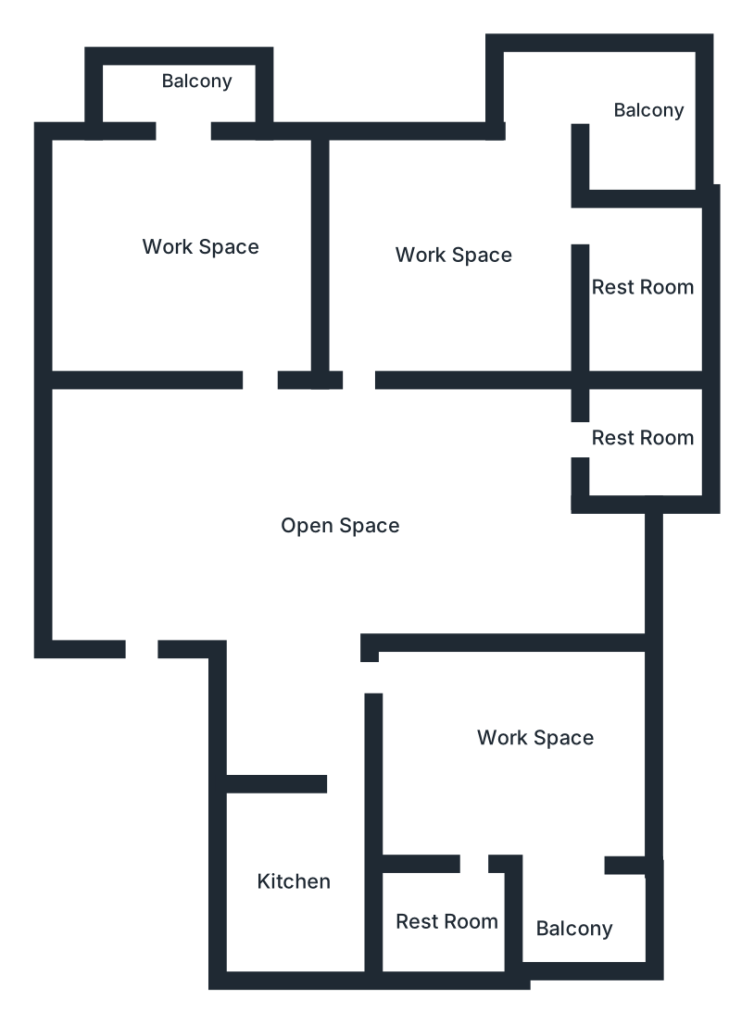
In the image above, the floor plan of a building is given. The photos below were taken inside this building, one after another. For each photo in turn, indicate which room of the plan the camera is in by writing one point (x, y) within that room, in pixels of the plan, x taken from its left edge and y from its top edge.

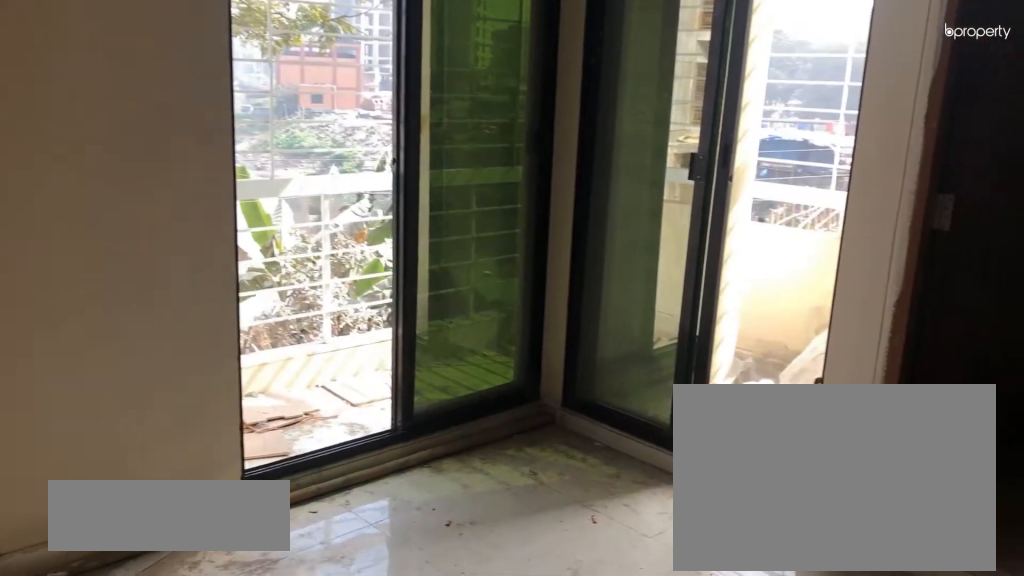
(441, 234)
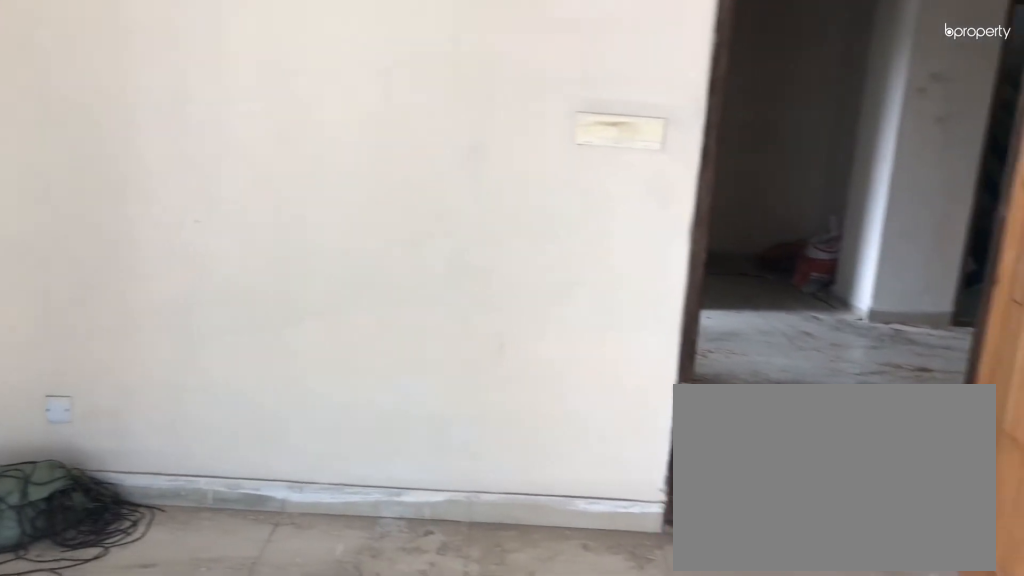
(441, 234)
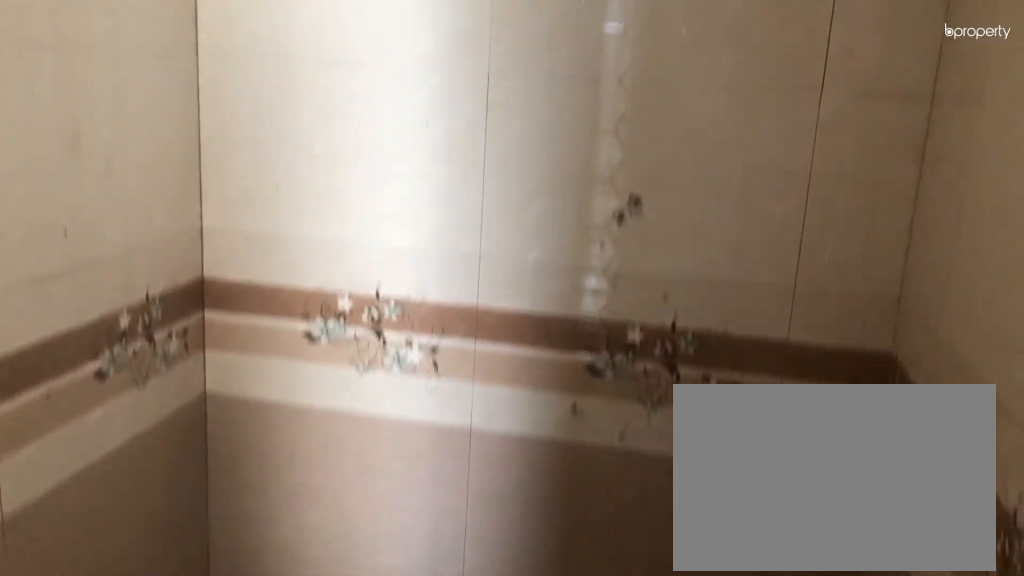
(649, 290)
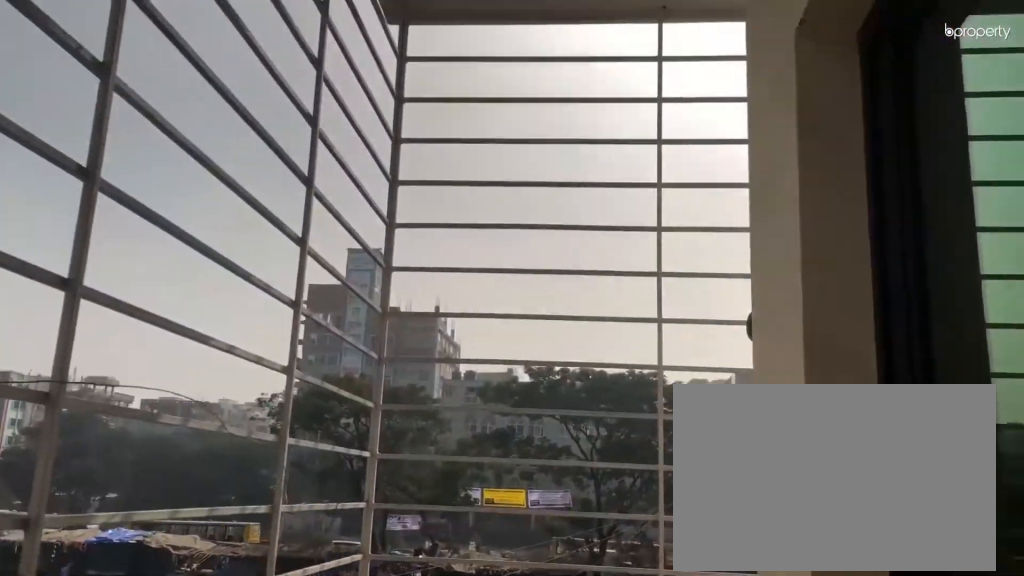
(651, 108)
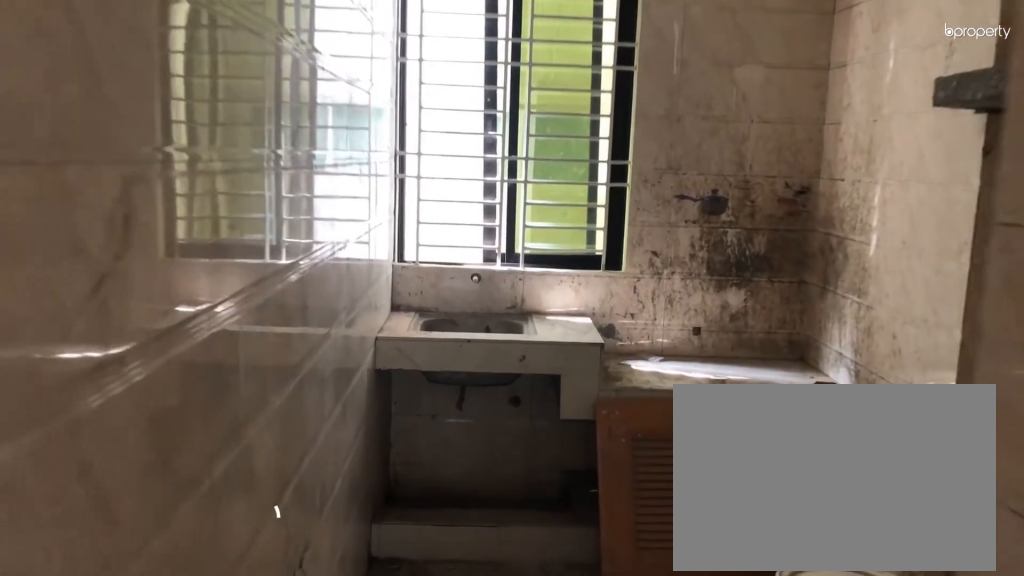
(309, 852)
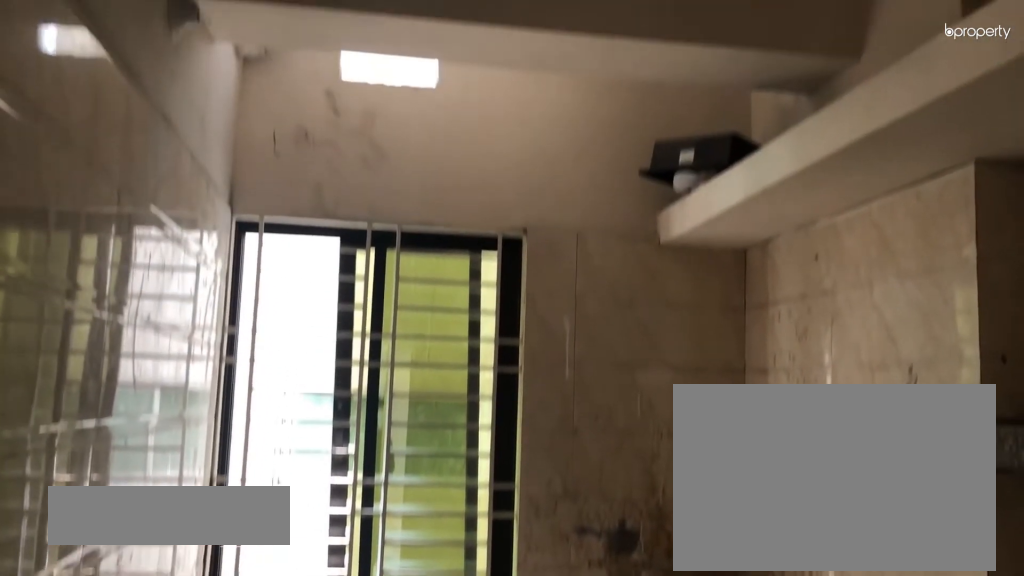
(309, 852)
